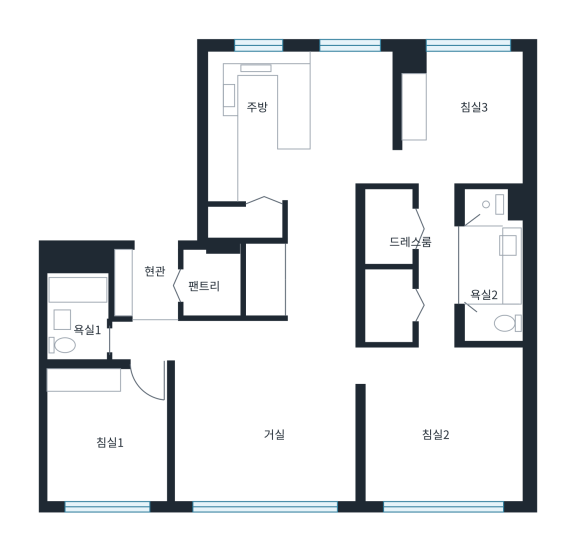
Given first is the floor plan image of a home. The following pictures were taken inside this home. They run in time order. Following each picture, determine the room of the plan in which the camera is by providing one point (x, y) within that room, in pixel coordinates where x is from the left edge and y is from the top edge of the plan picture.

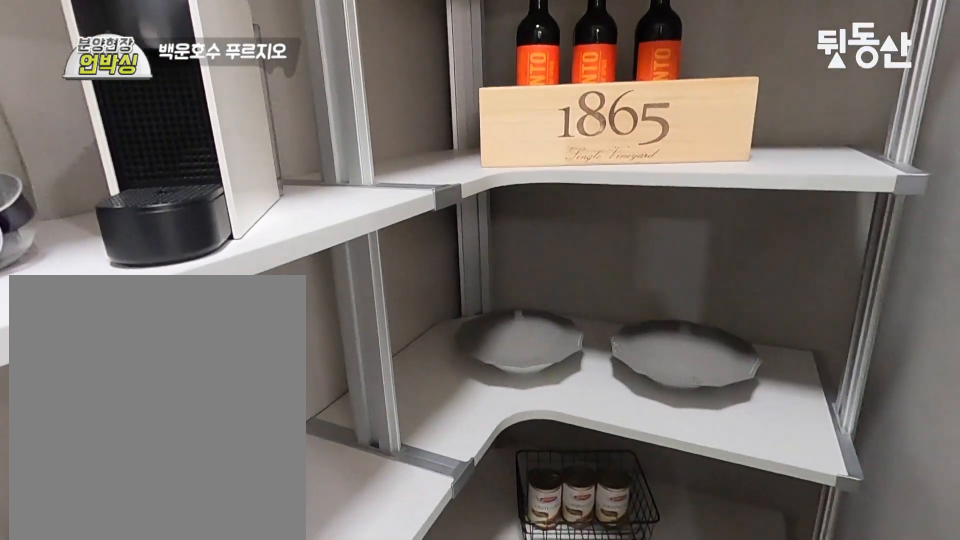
(265, 209)
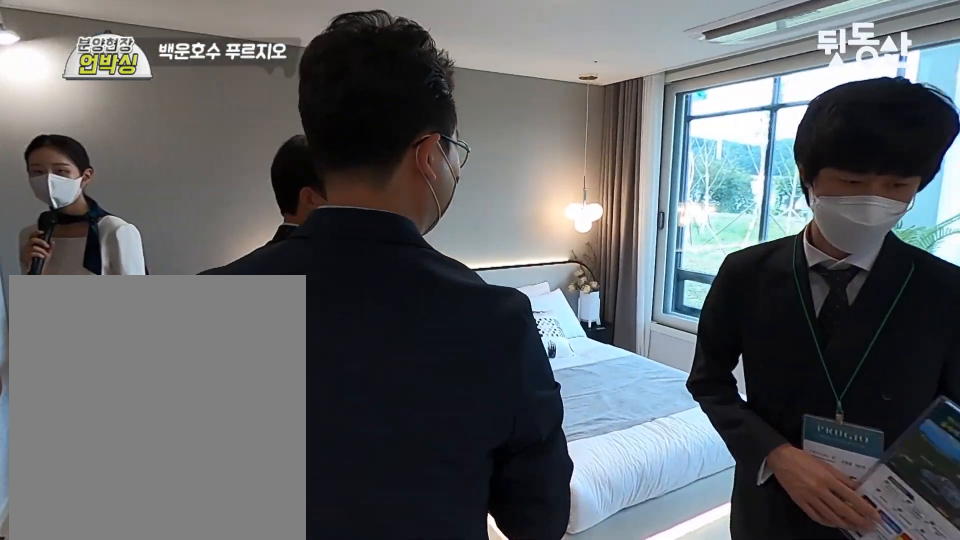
(443, 446)
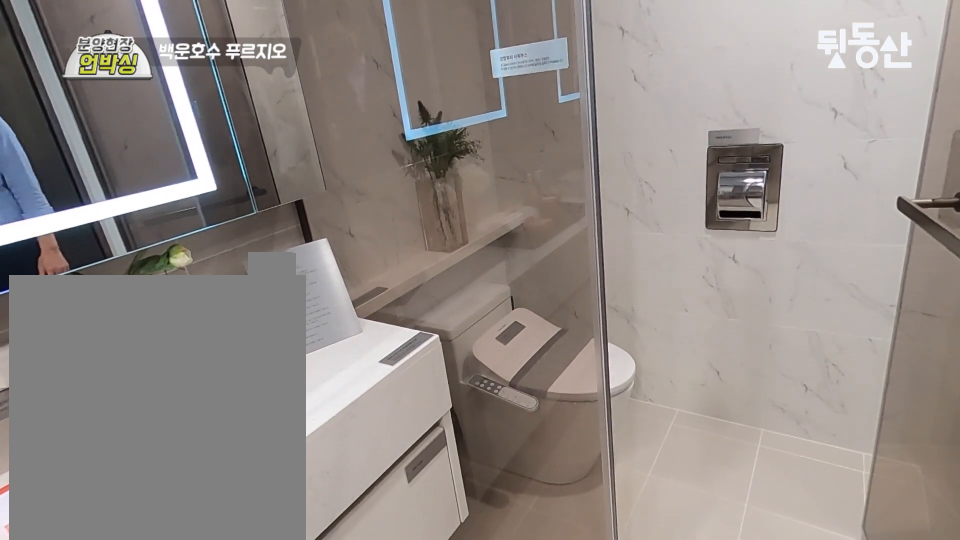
(432, 278)
